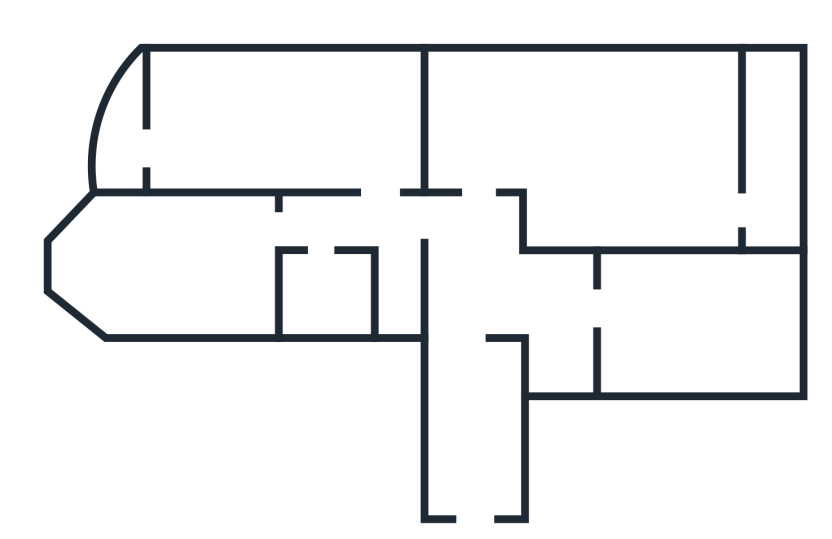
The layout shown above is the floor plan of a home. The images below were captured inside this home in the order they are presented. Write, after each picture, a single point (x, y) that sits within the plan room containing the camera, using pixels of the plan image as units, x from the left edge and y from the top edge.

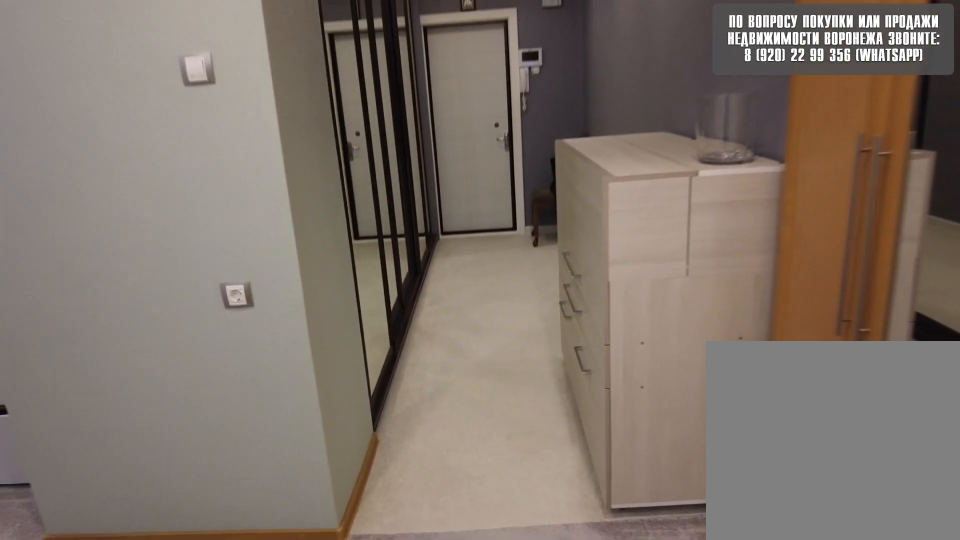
(480, 494)
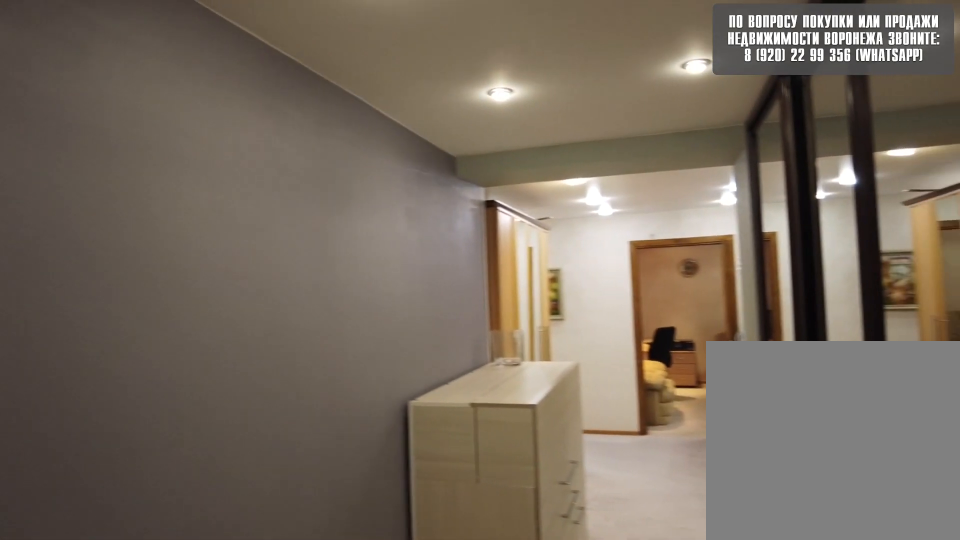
(480, 494)
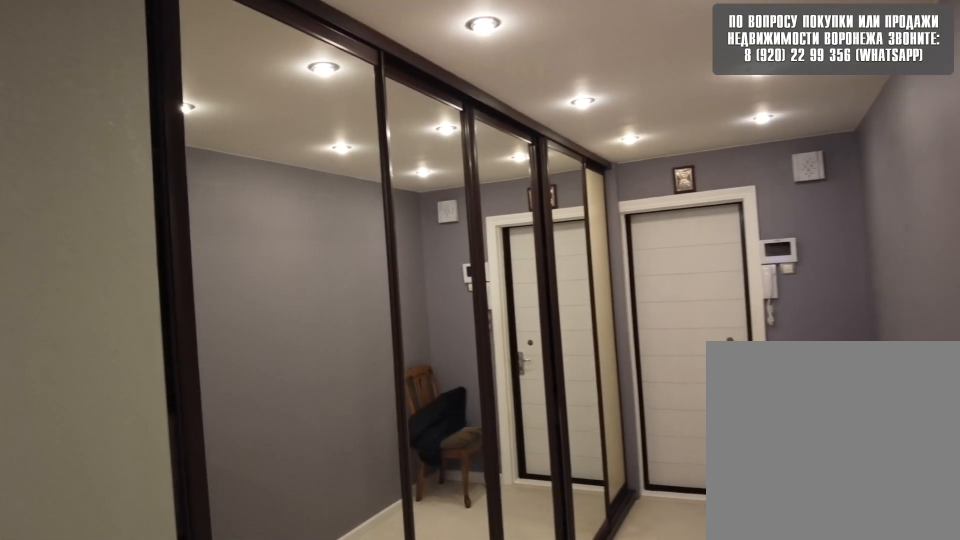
(479, 304)
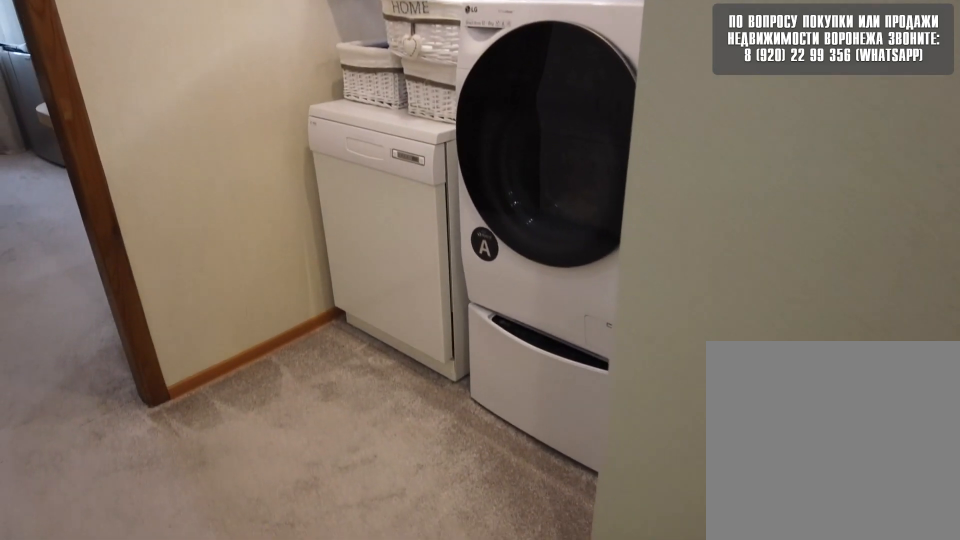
(568, 311)
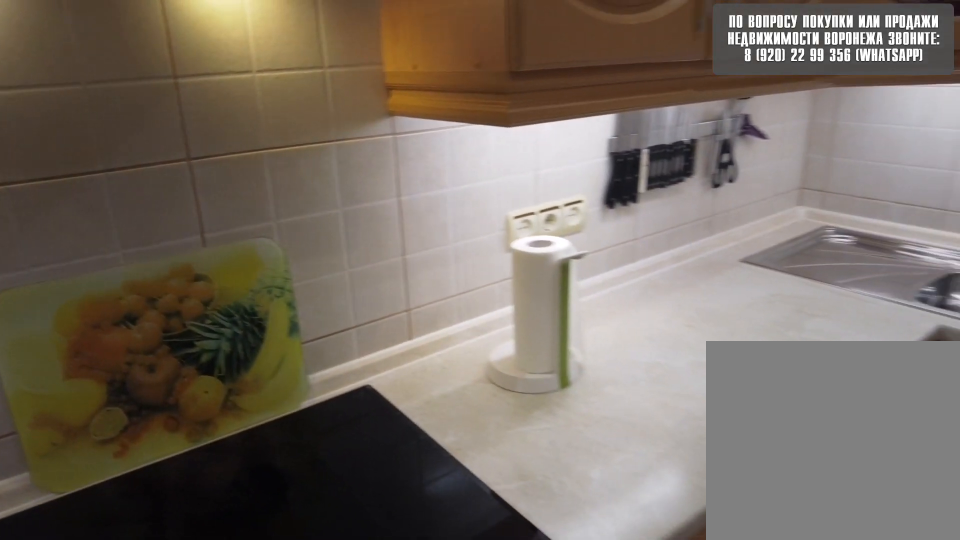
(666, 324)
